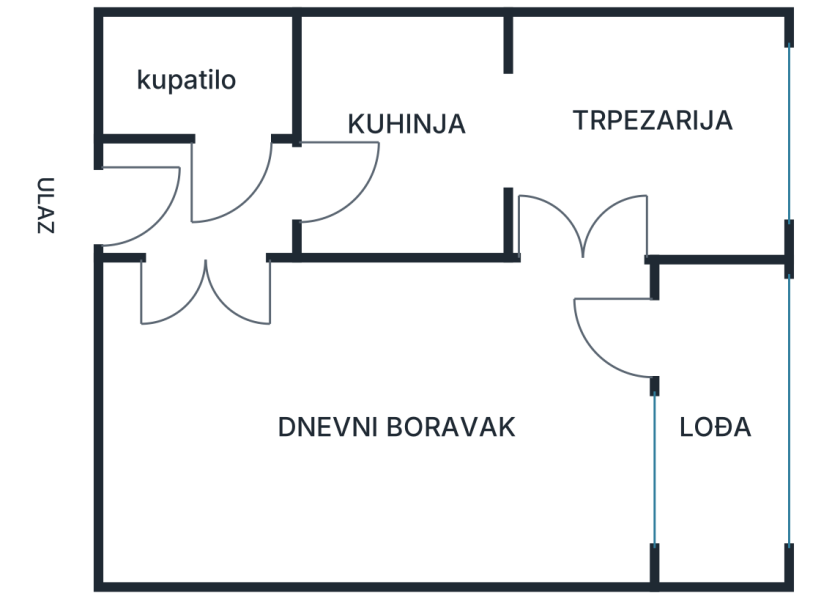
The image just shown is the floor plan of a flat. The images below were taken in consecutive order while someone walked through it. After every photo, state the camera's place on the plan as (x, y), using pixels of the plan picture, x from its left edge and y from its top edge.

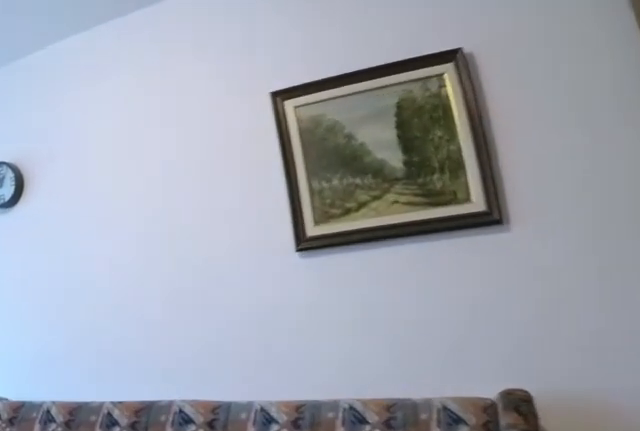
(237, 327)
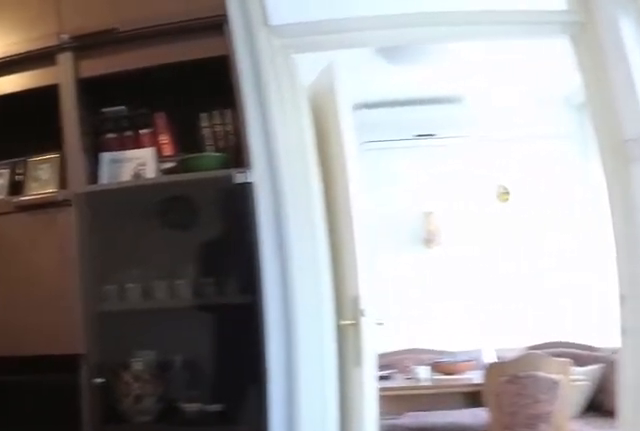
(525, 423)
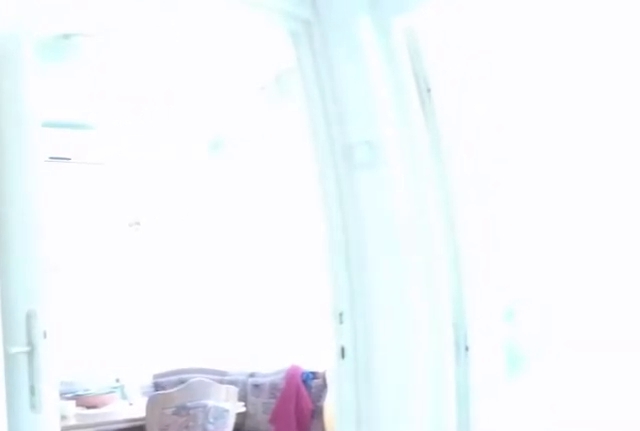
(530, 381)
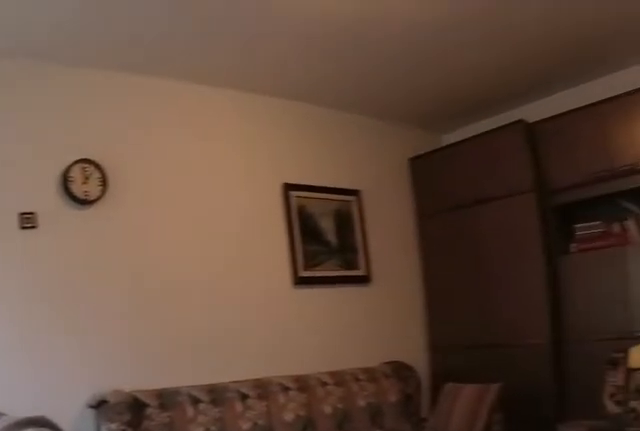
(636, 302)
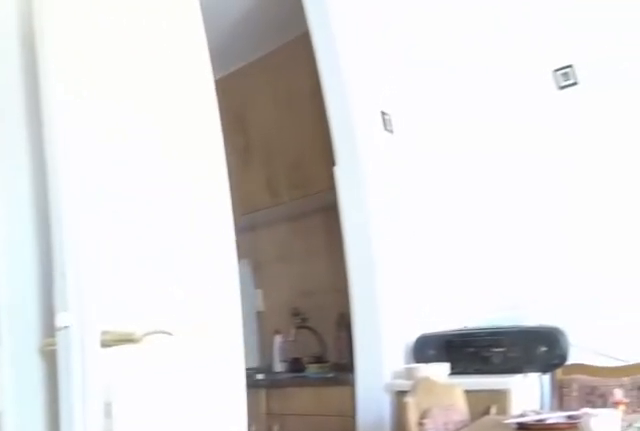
(621, 299)
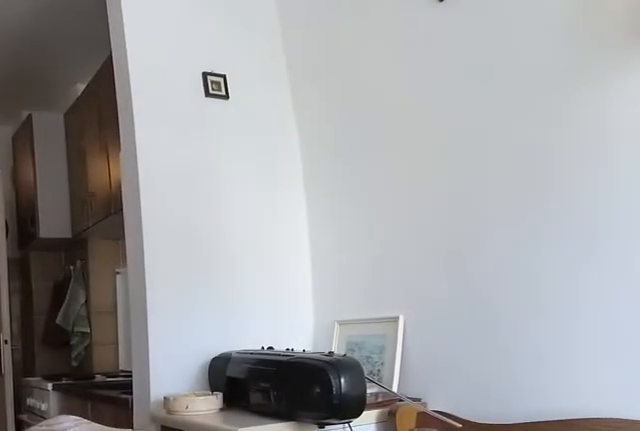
(687, 173)
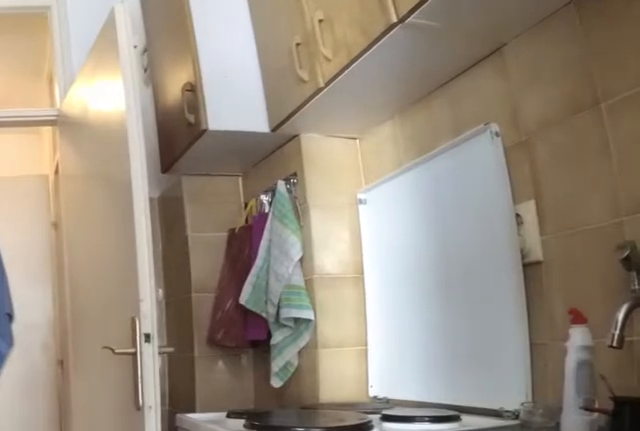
(525, 137)
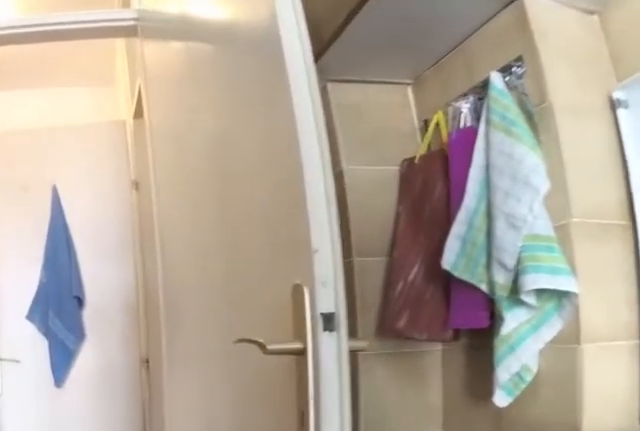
(456, 149)
